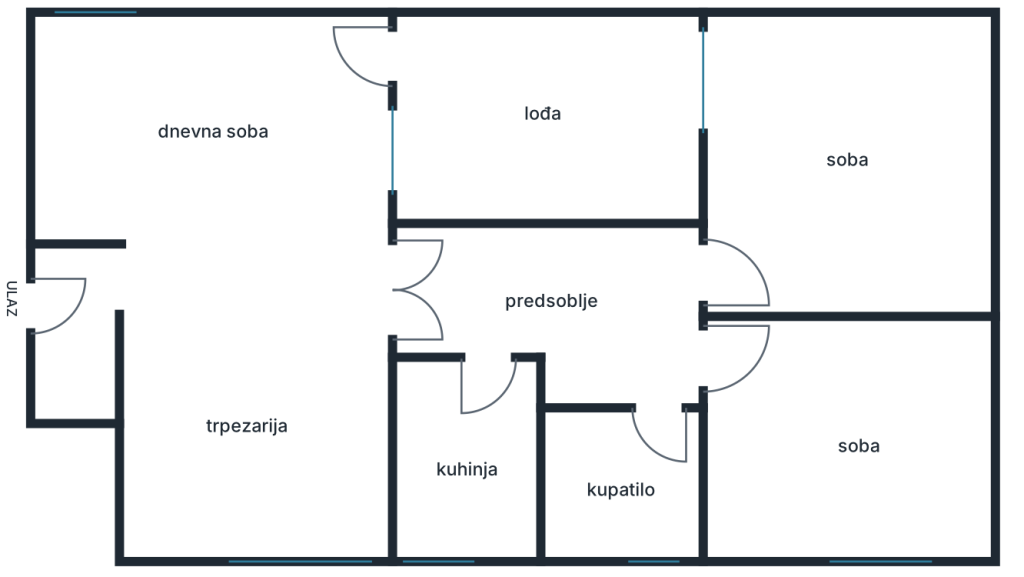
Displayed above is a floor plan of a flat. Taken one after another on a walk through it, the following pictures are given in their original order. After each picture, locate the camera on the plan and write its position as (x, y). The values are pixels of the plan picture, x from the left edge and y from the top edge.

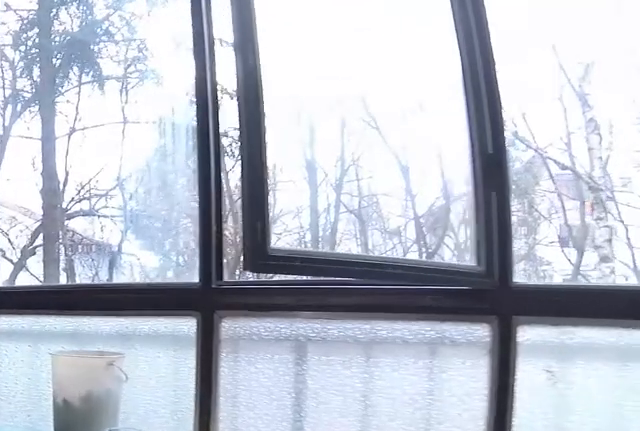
(658, 145)
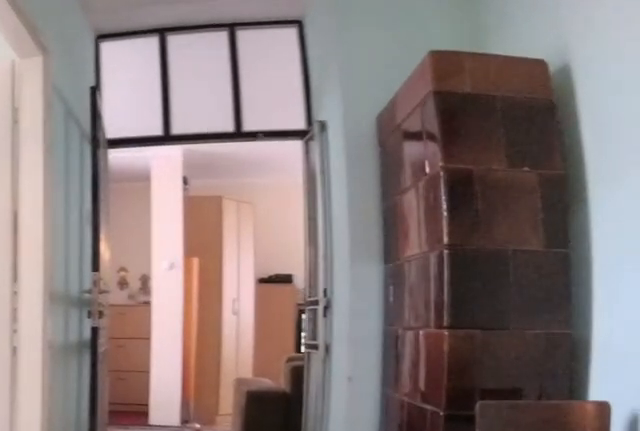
(592, 301)
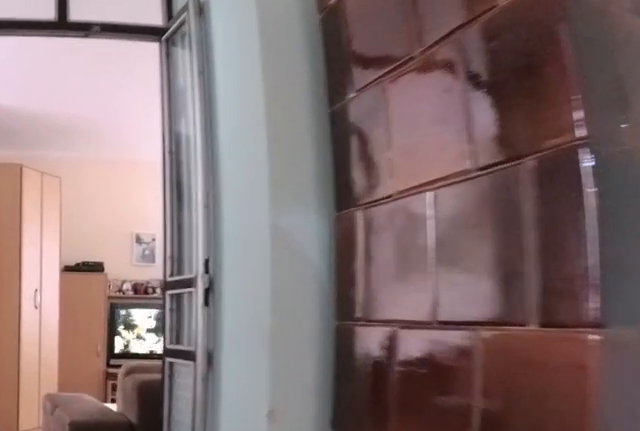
(514, 291)
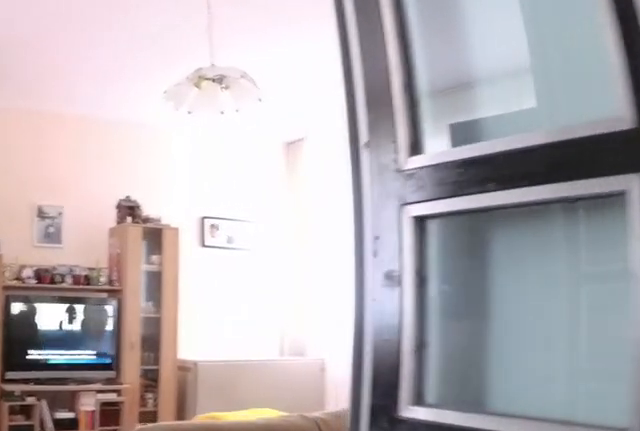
(414, 285)
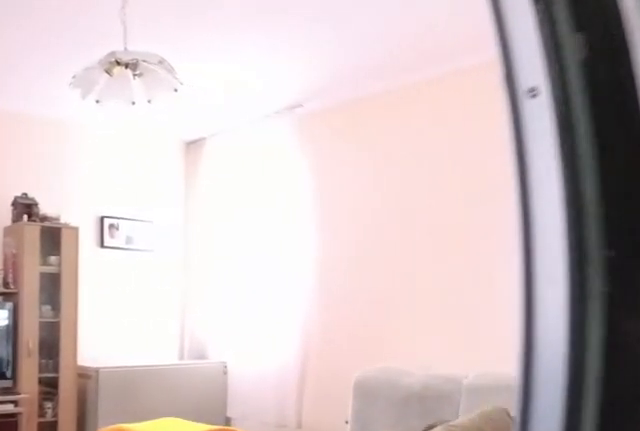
(391, 288)
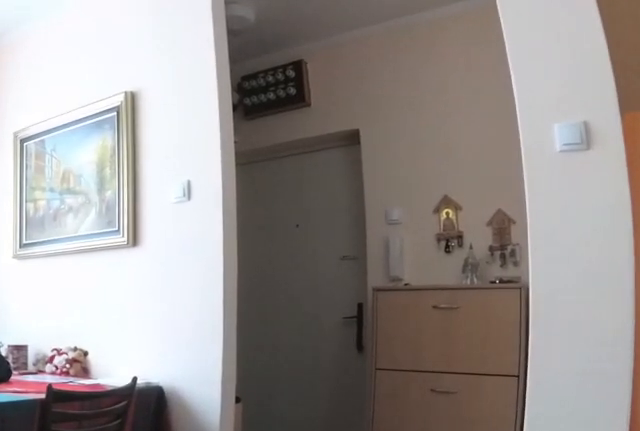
(343, 281)
